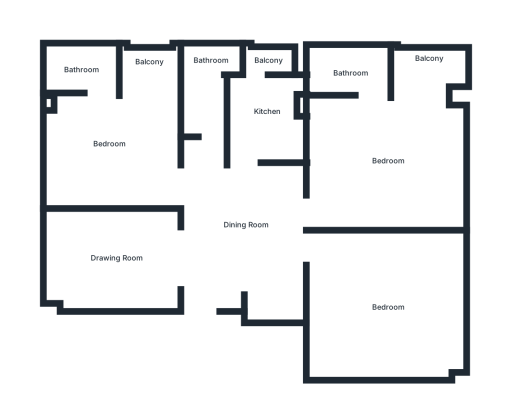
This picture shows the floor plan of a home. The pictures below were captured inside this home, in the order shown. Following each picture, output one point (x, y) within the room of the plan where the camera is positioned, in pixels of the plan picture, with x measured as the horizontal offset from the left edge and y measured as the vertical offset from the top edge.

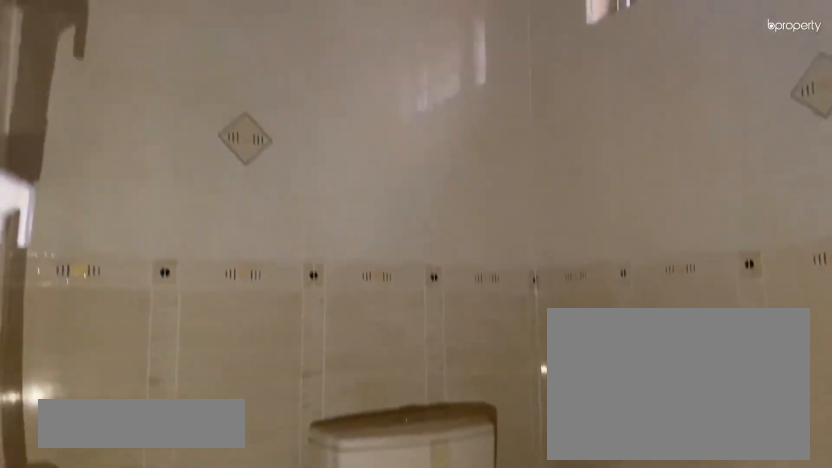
(351, 69)
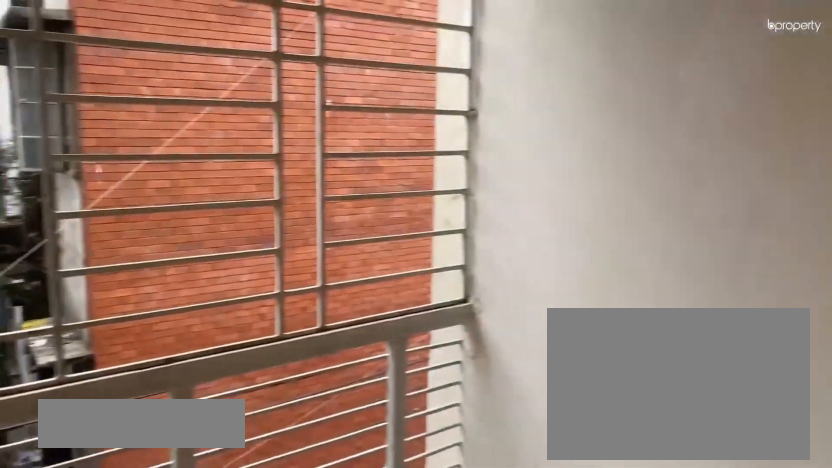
(422, 67)
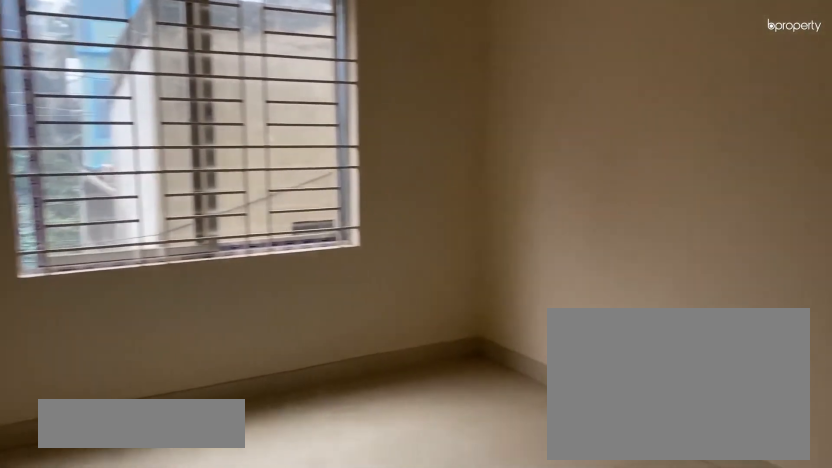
(384, 314)
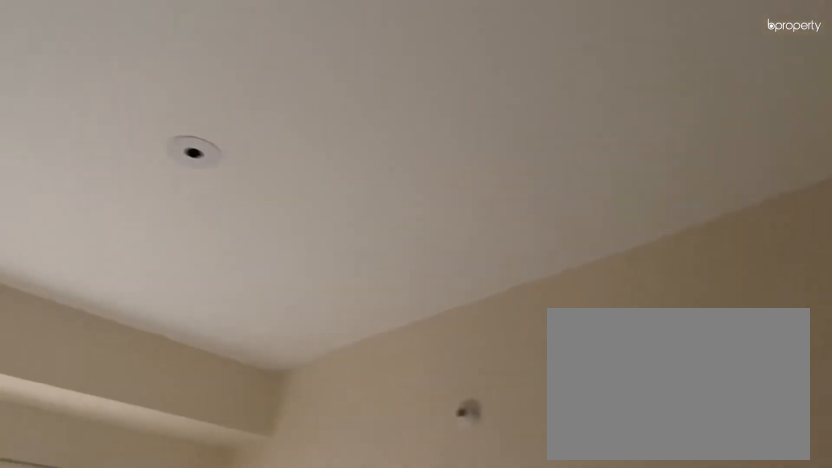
(384, 314)
